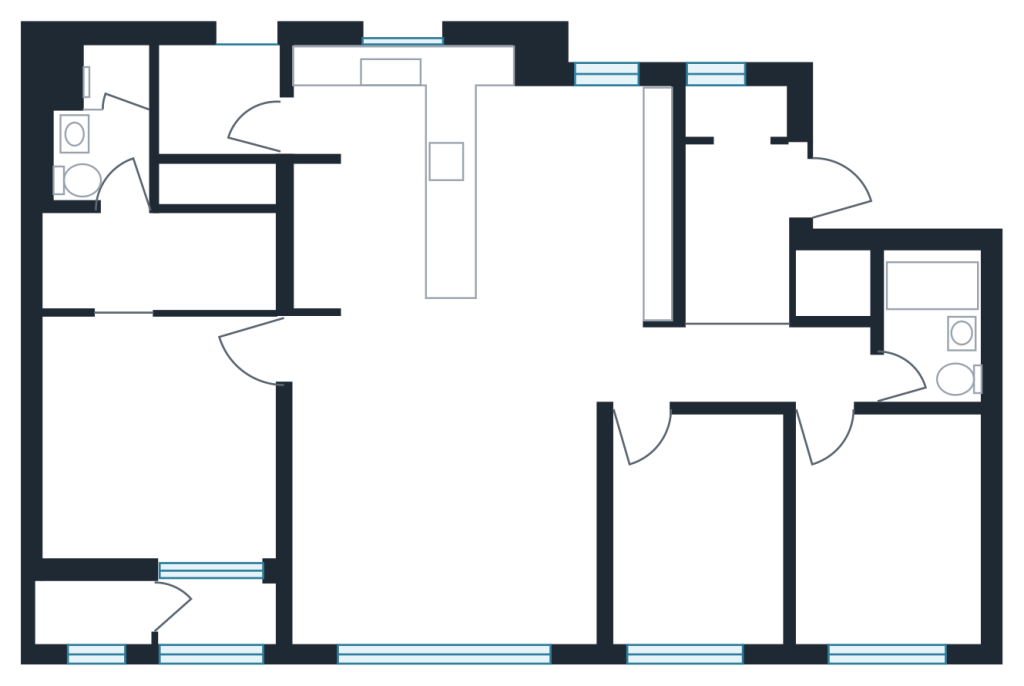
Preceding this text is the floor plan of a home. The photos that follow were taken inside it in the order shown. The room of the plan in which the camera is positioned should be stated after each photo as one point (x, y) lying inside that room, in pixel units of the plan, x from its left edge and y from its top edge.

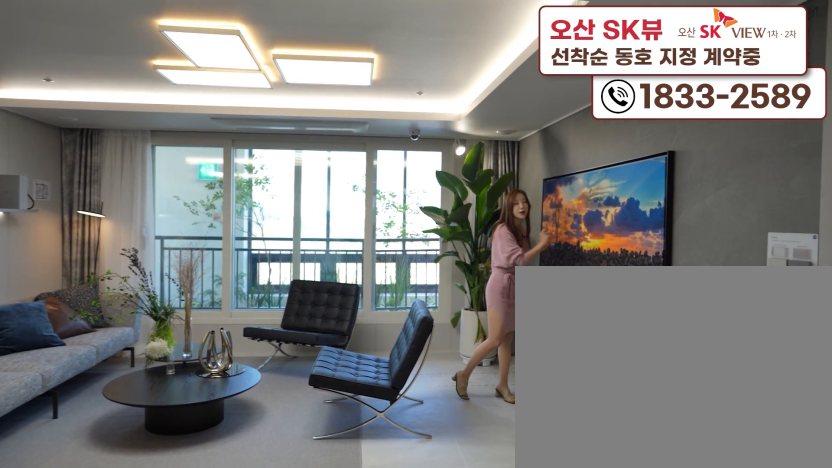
(449, 563)
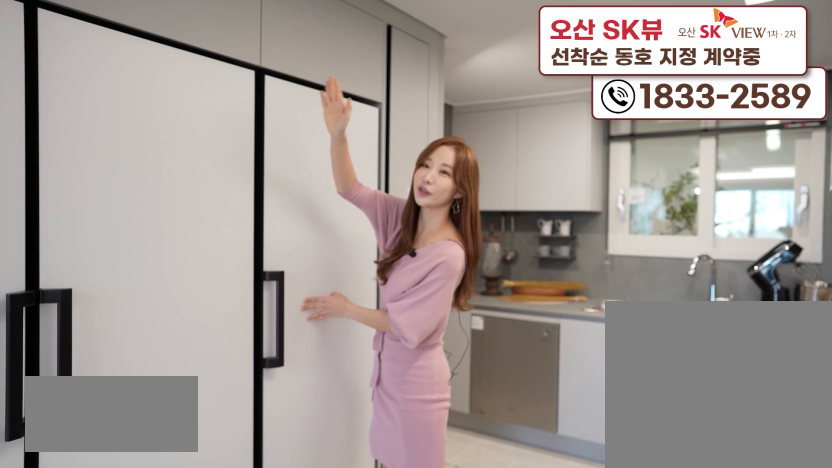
(408, 324)
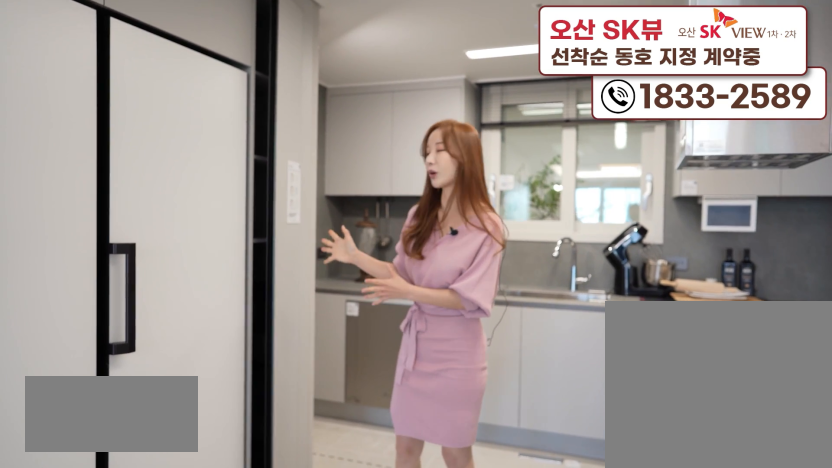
(408, 324)
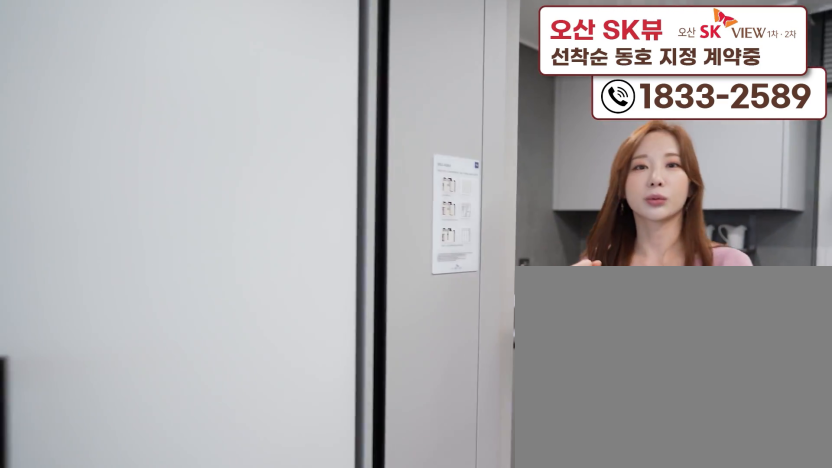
(232, 116)
